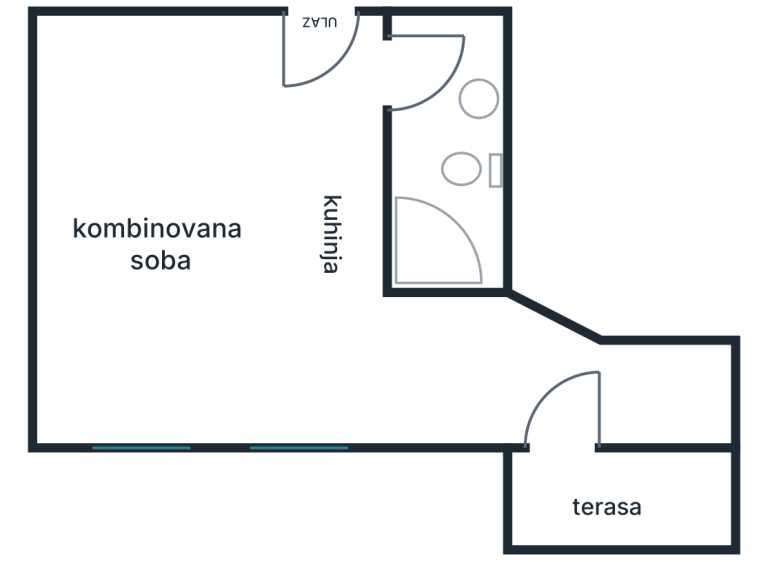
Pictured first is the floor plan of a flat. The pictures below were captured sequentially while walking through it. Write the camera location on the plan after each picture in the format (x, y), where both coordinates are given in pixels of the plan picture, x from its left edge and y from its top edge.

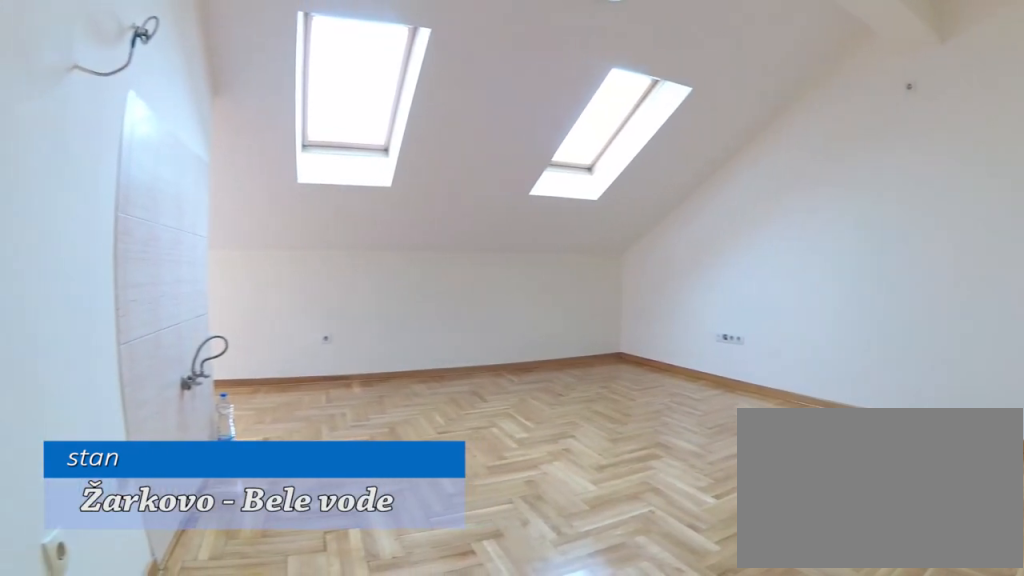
(337, 30)
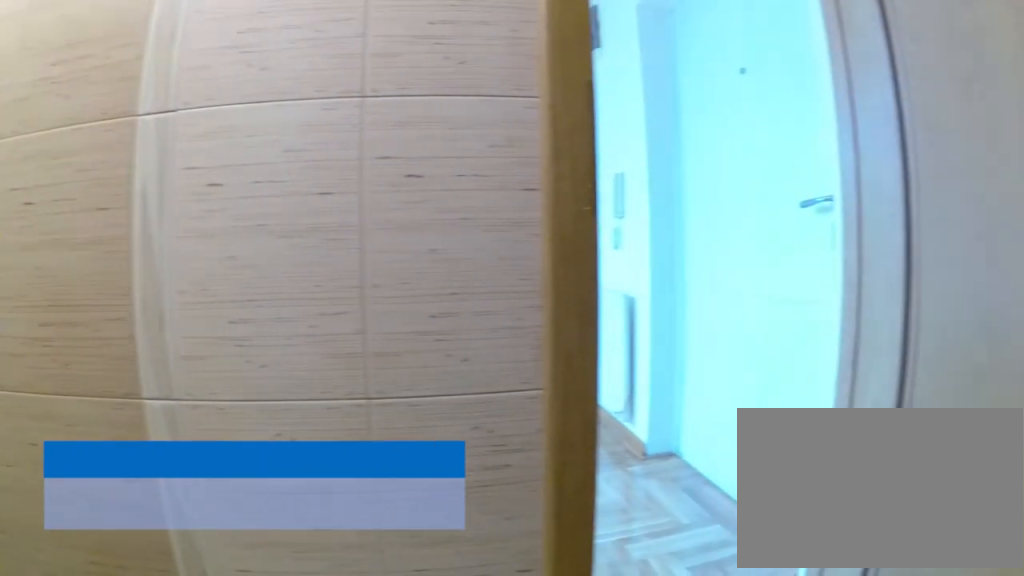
(466, 115)
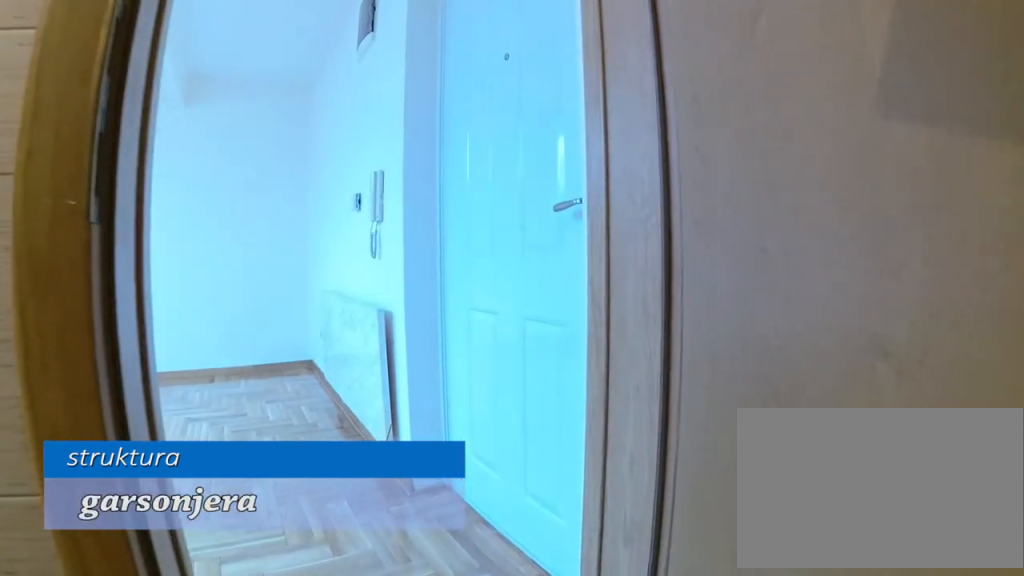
(459, 95)
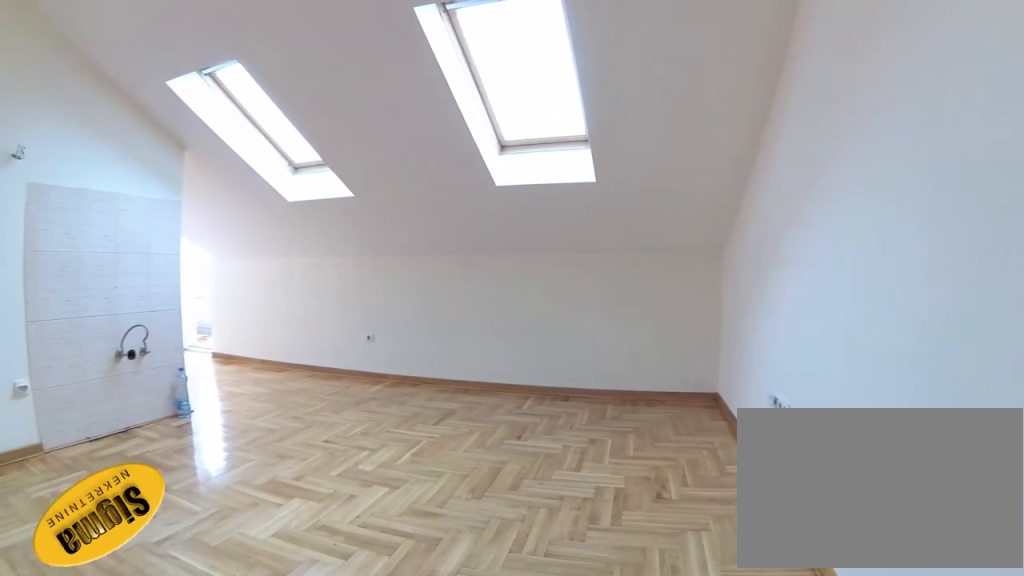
(131, 85)
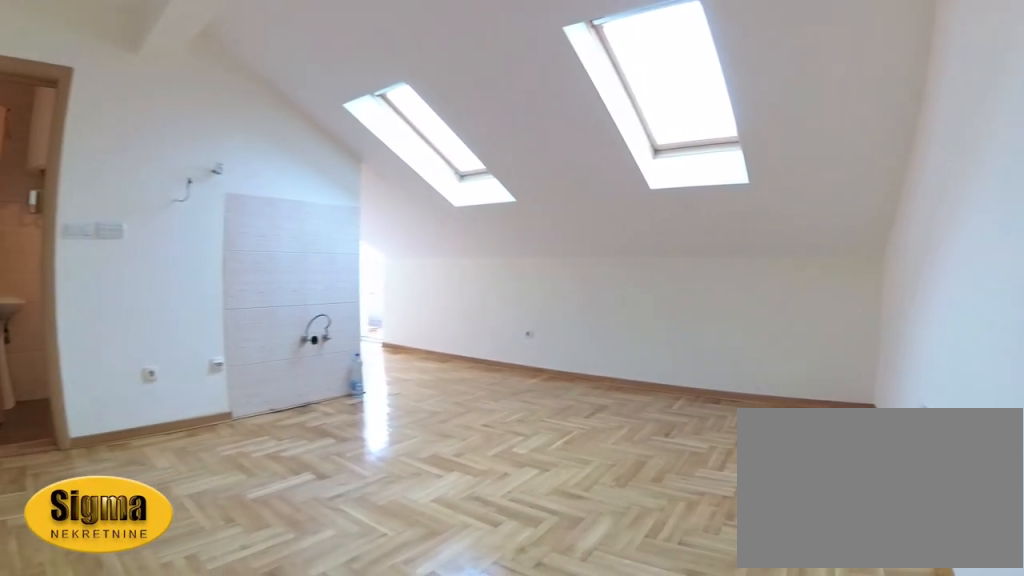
(121, 77)
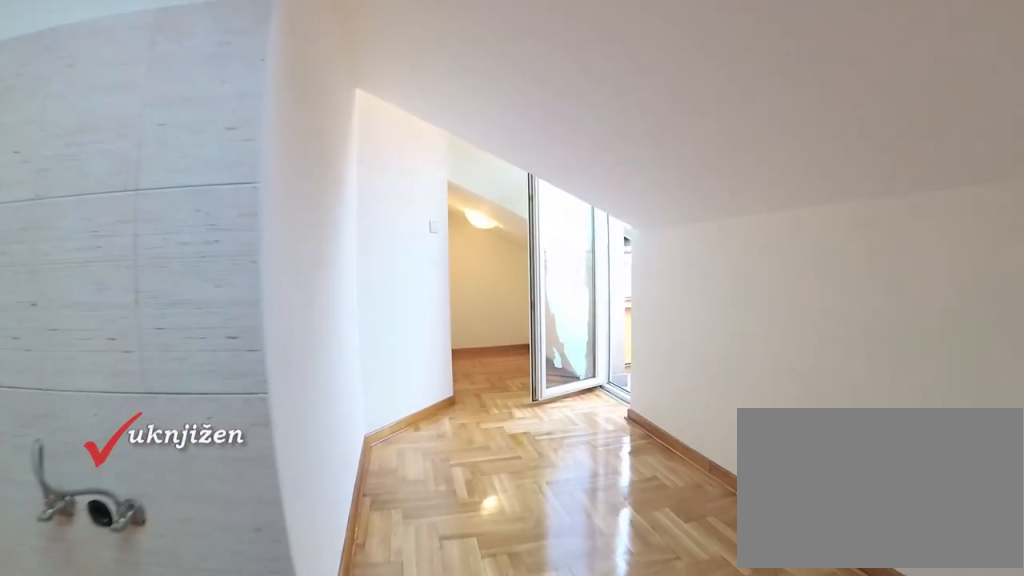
(238, 363)
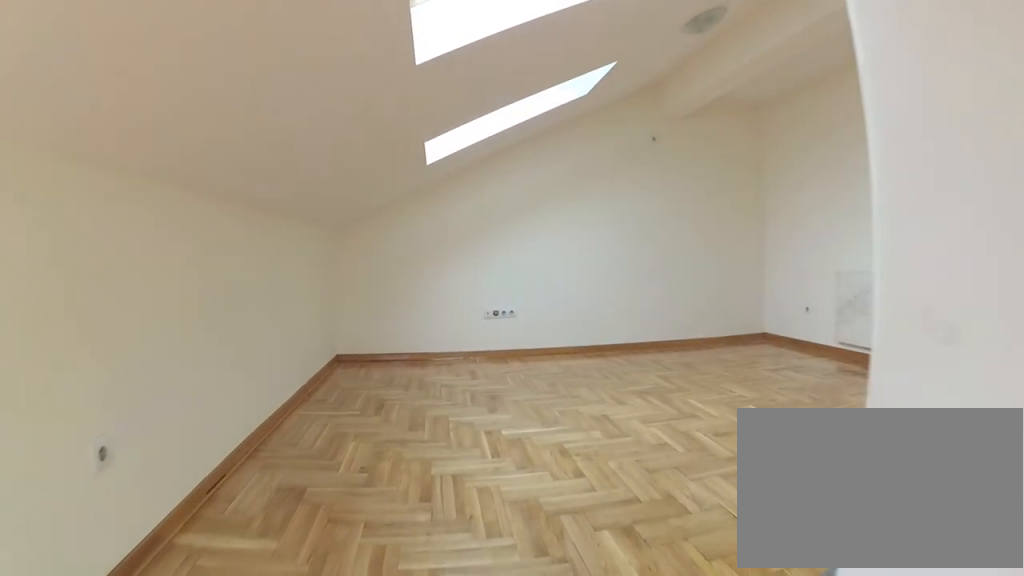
(448, 370)
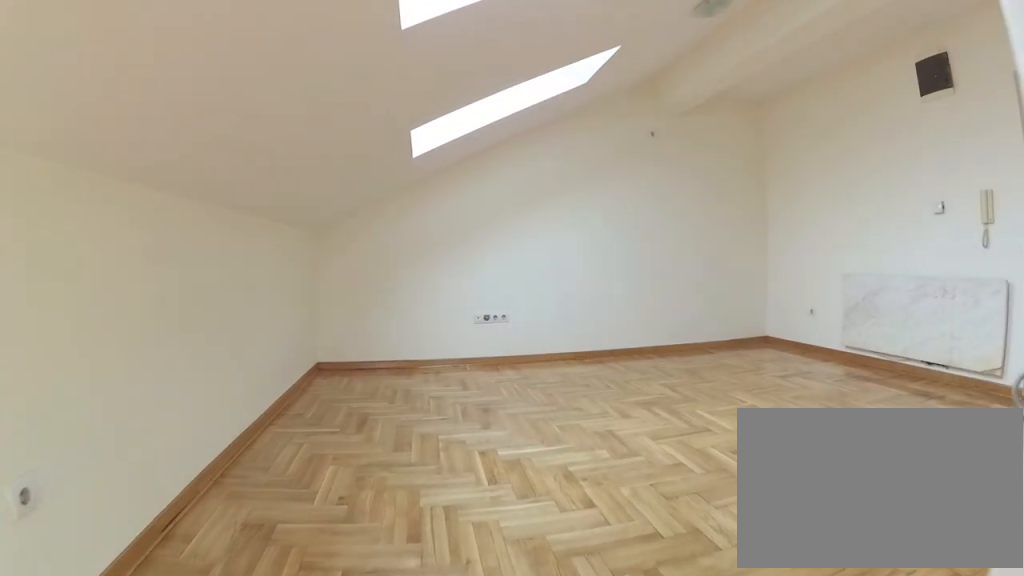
(424, 368)
